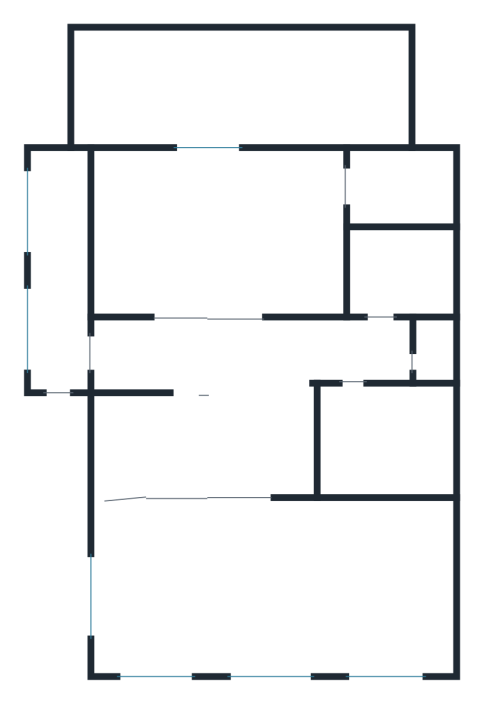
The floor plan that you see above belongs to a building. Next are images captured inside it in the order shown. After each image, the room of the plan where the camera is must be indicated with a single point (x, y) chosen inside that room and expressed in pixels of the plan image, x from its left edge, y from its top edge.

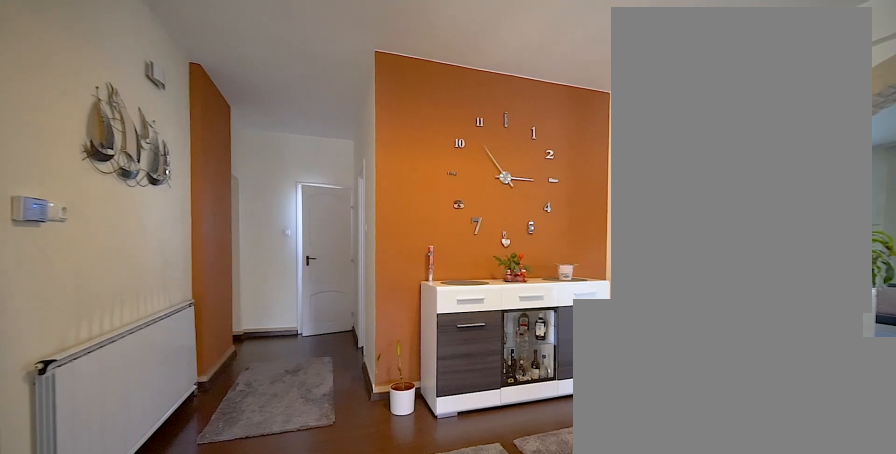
(227, 411)
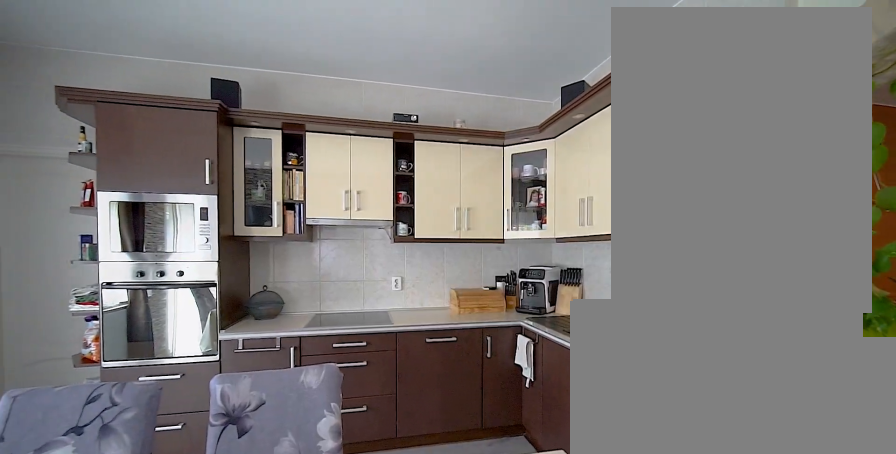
(222, 244)
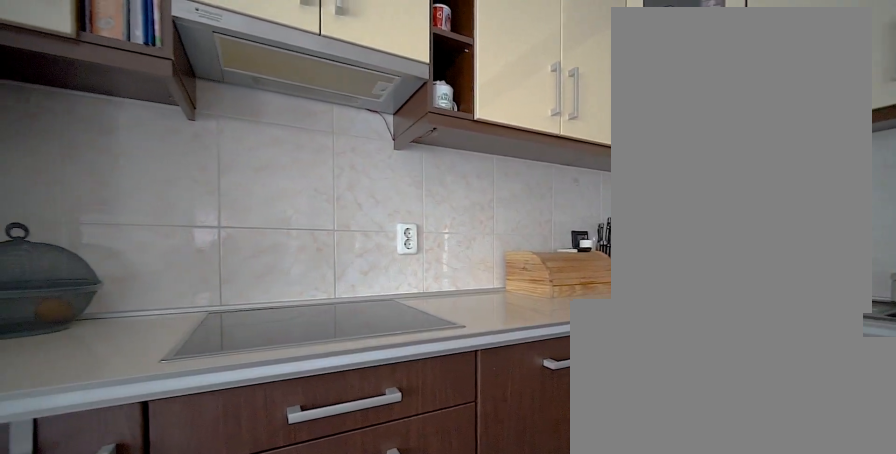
(222, 245)
